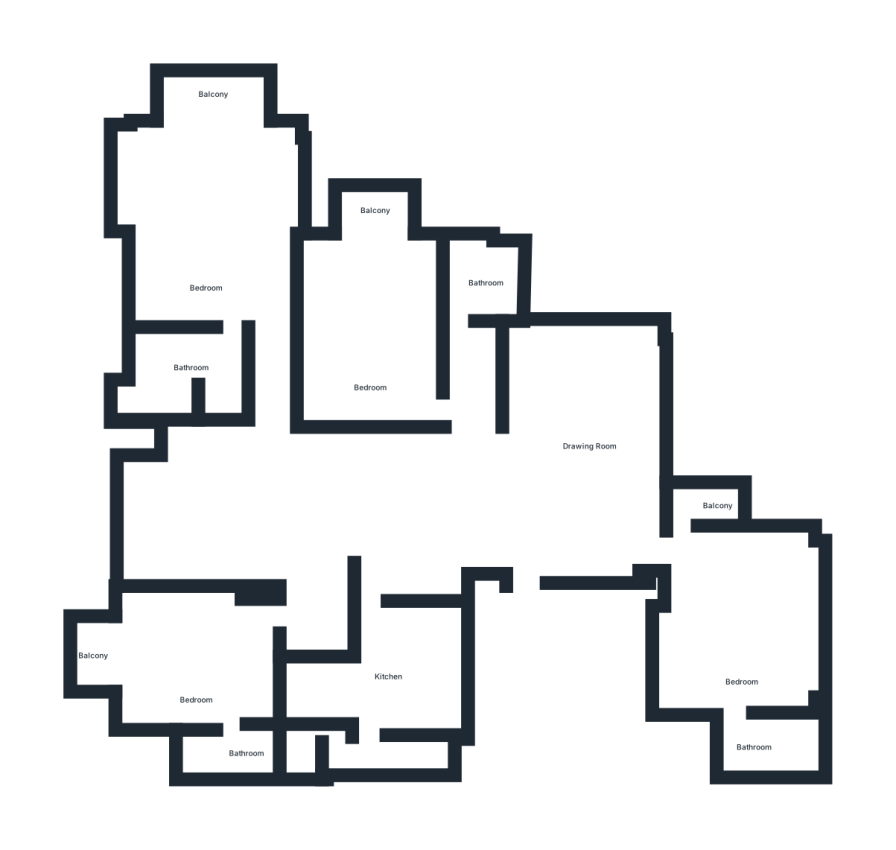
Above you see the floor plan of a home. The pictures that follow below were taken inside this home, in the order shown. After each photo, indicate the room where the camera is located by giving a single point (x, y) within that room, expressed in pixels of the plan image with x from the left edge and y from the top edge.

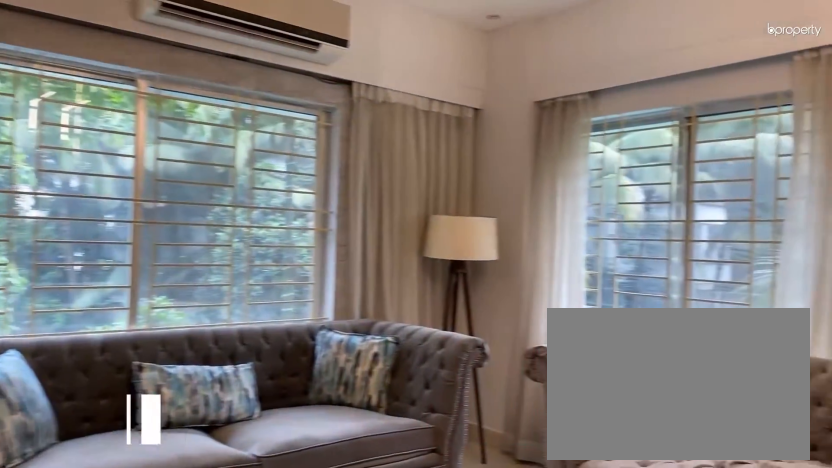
(591, 442)
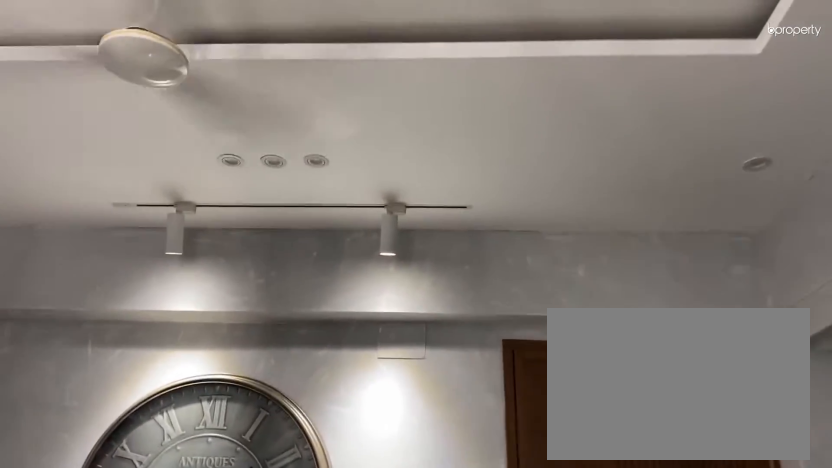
(591, 442)
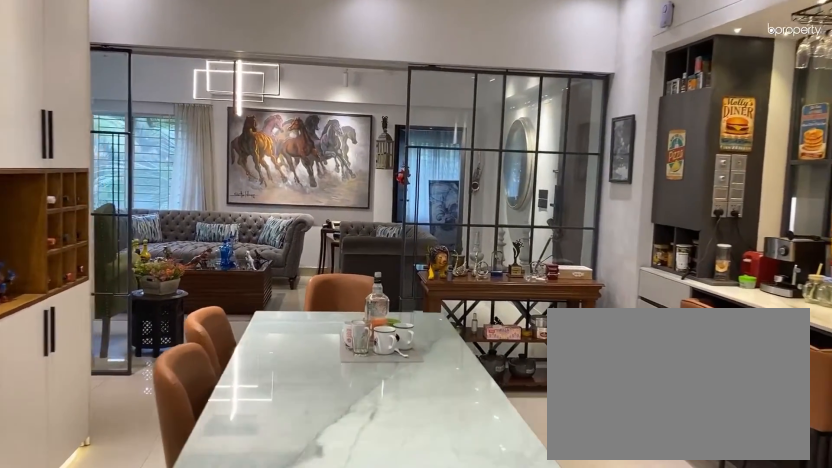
(314, 486)
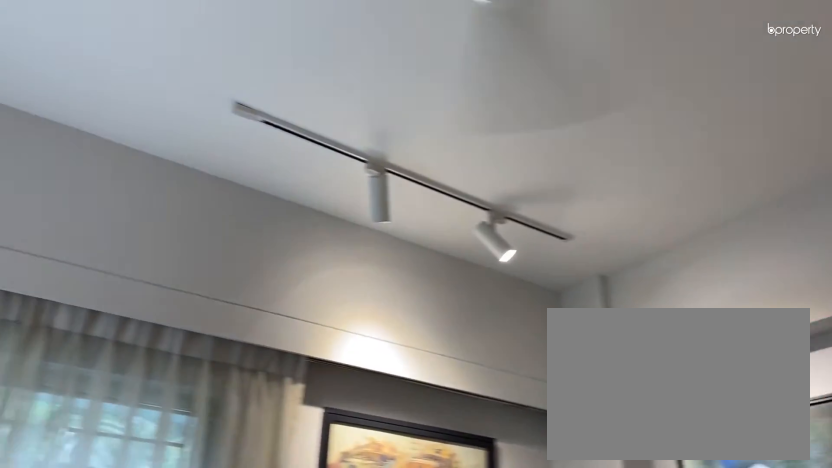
(740, 630)
